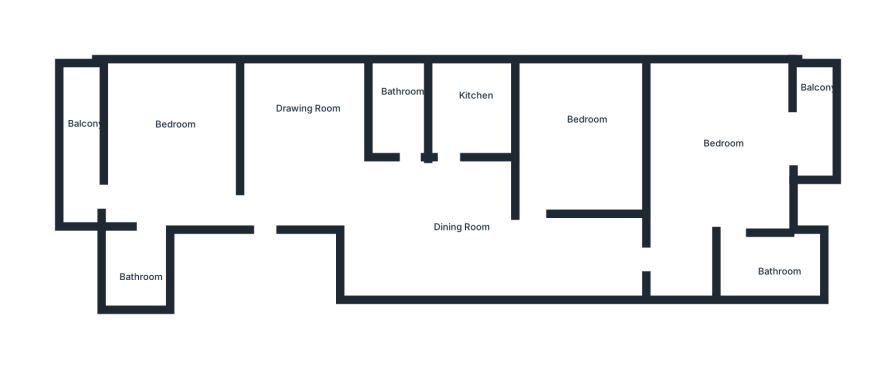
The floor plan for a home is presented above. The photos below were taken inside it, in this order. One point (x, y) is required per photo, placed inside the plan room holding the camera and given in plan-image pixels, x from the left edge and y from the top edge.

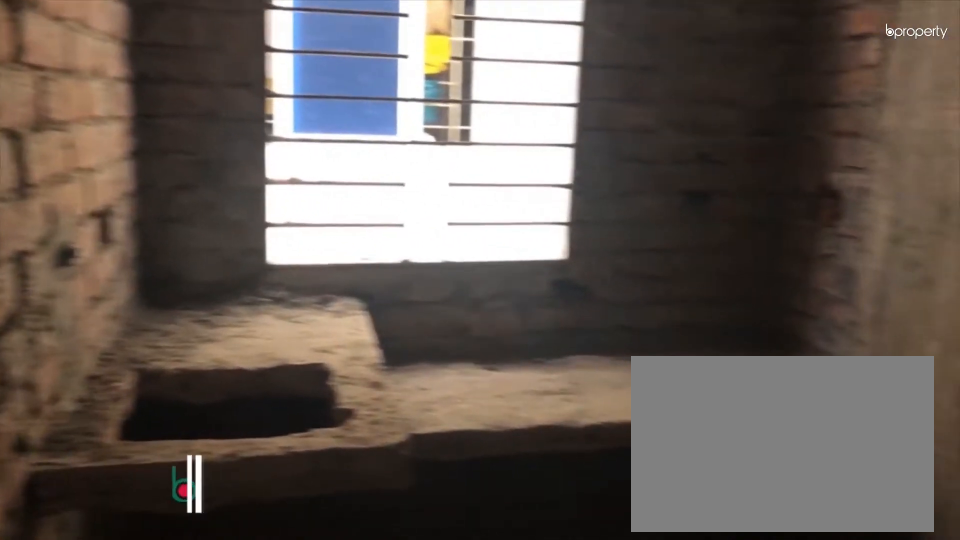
(466, 100)
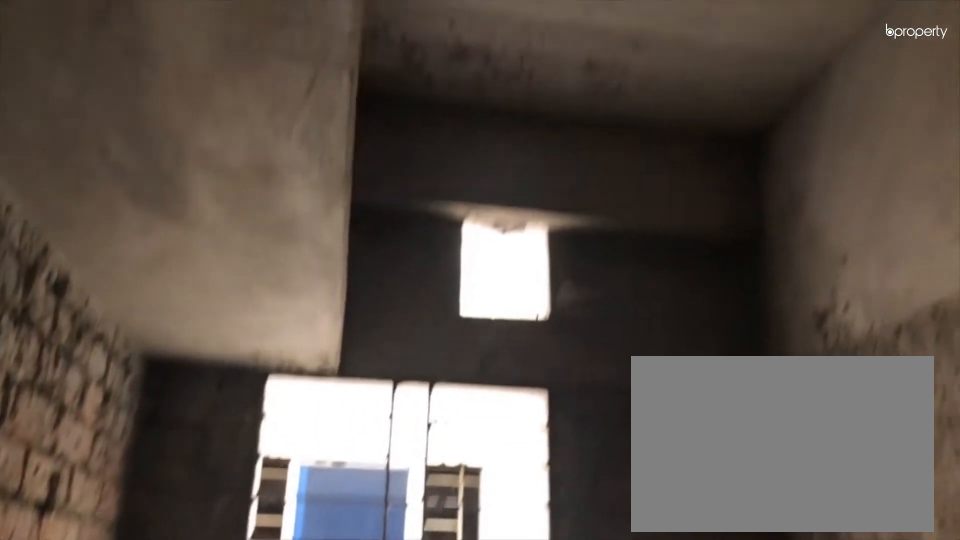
(466, 100)
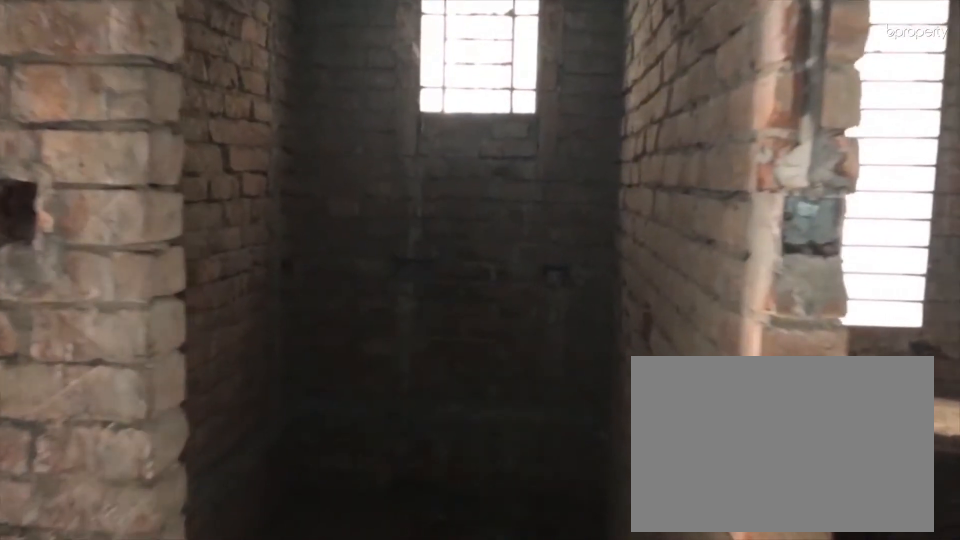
(405, 155)
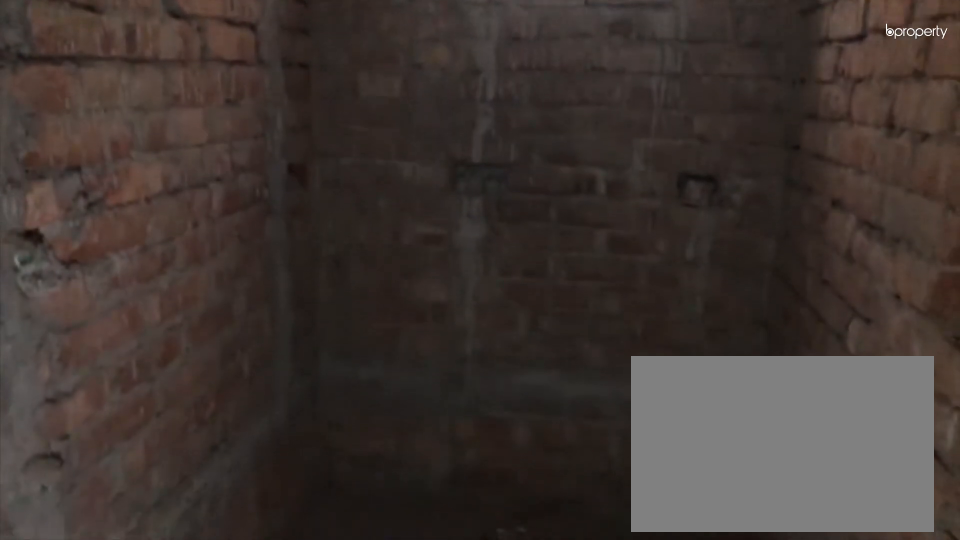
(401, 104)
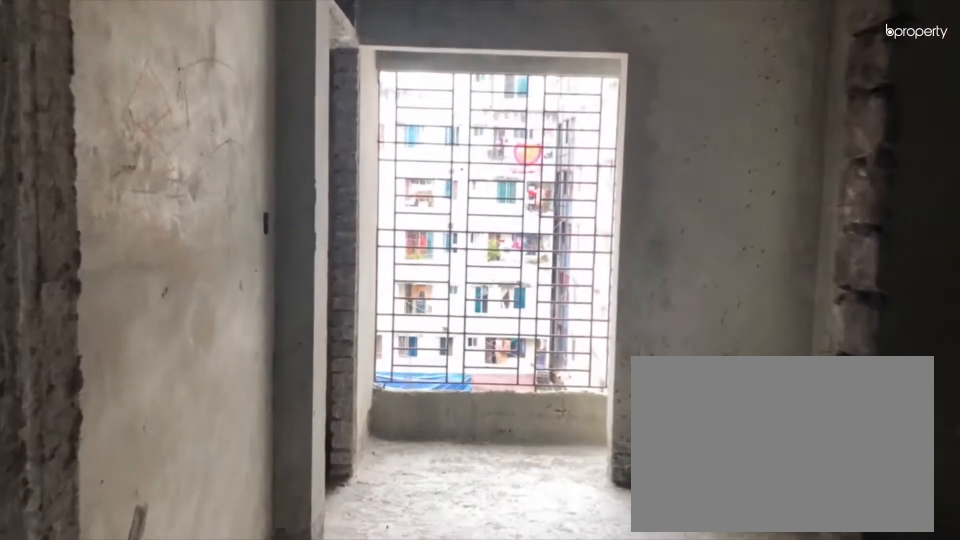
(210, 198)
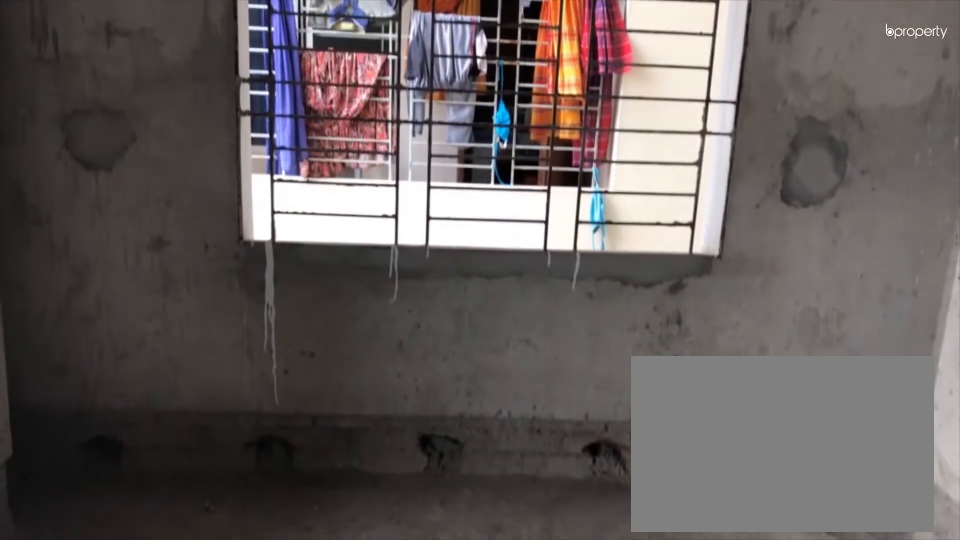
(154, 135)
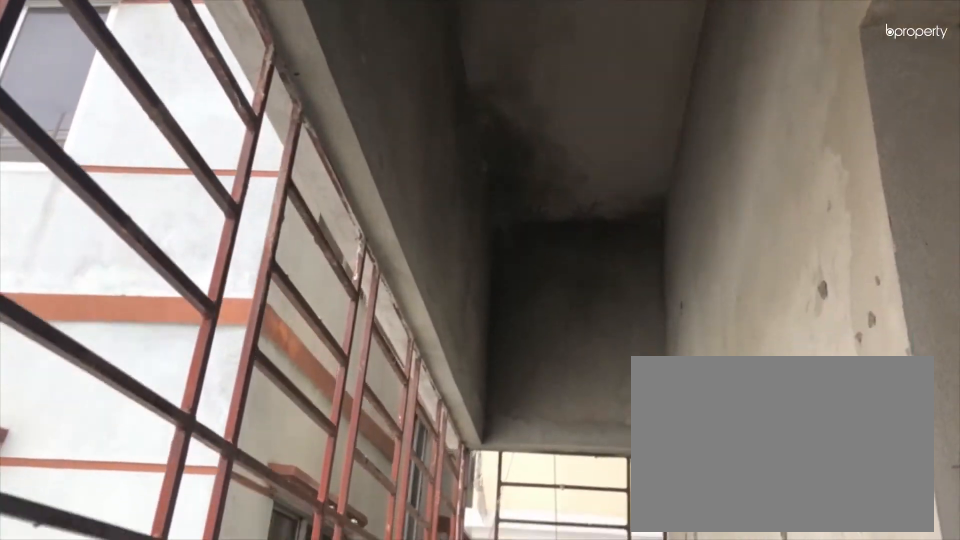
(80, 144)
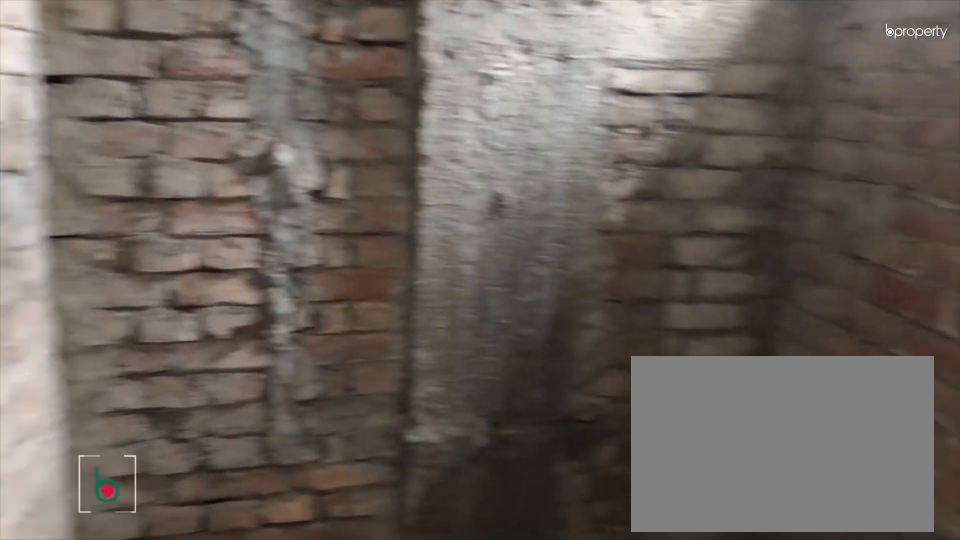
(139, 280)
